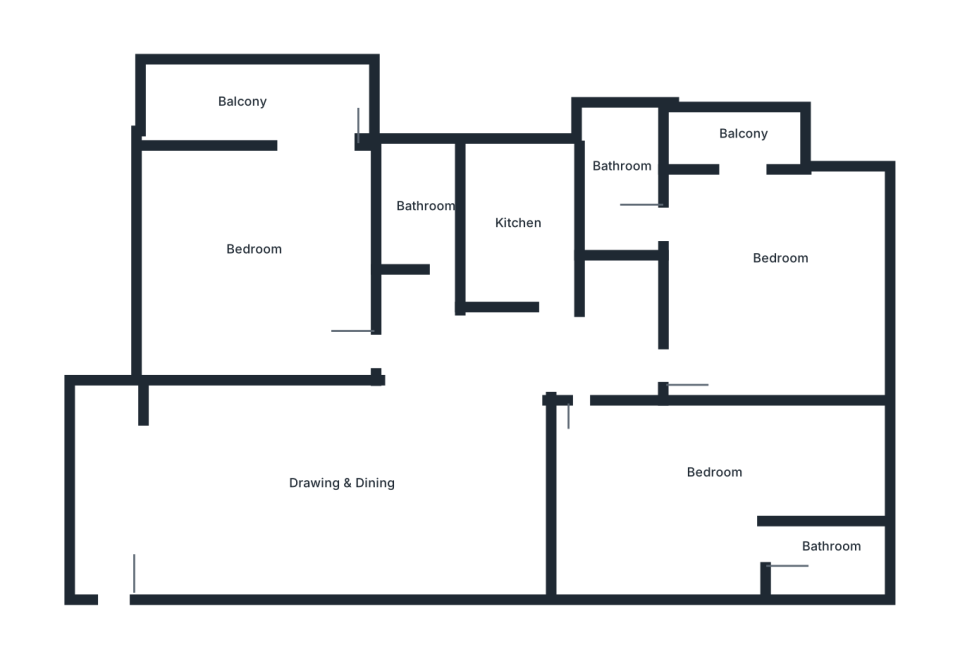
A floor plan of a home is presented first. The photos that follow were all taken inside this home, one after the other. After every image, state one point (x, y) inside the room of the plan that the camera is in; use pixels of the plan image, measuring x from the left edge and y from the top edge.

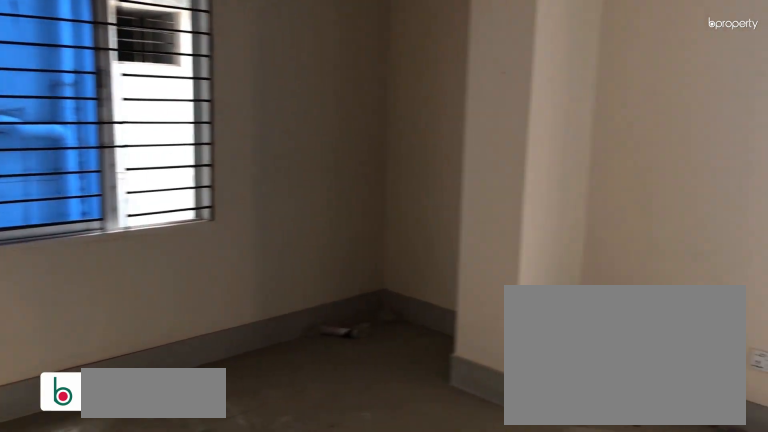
(259, 257)
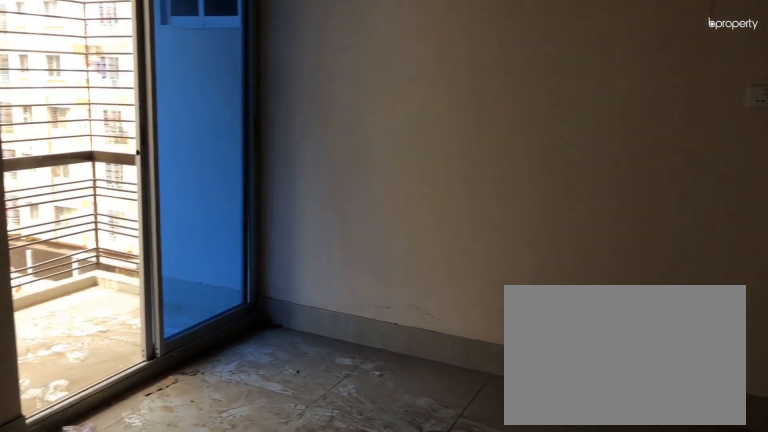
(259, 257)
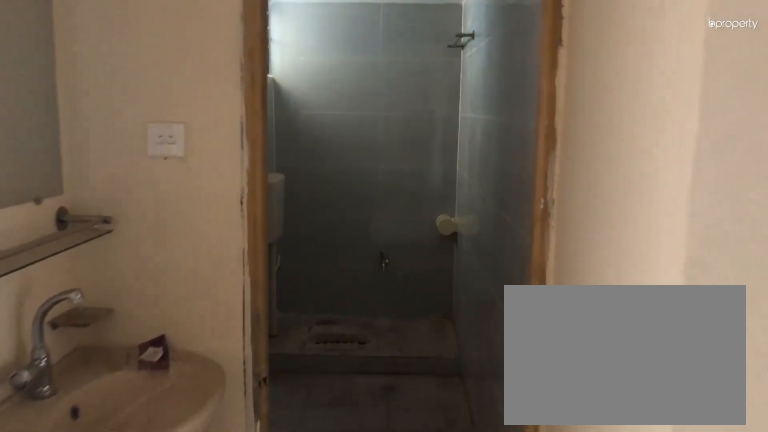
(428, 263)
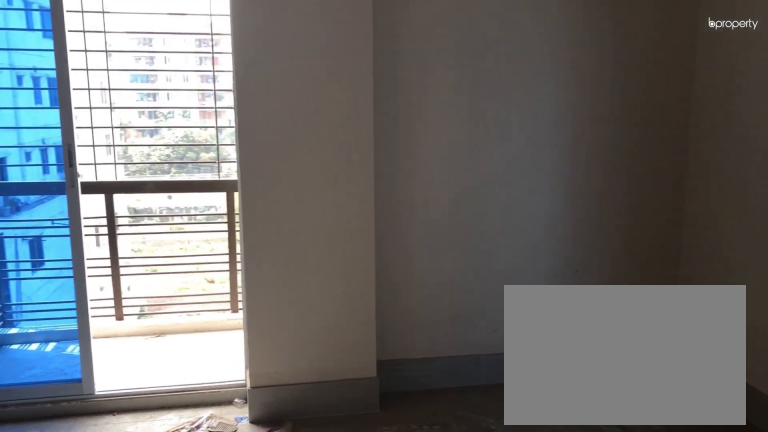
(779, 278)
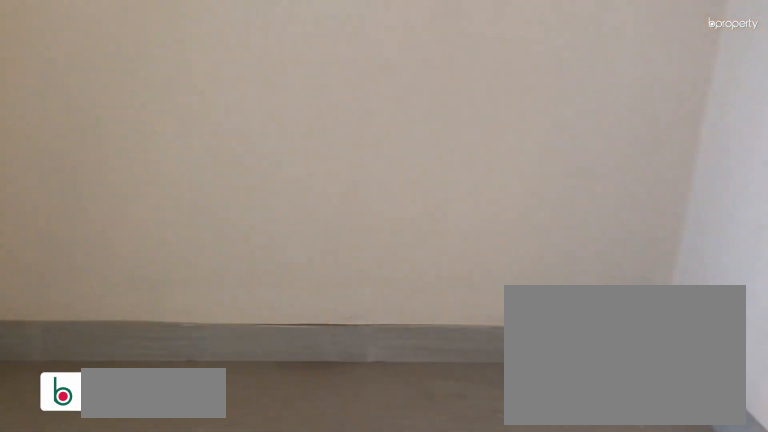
(673, 494)
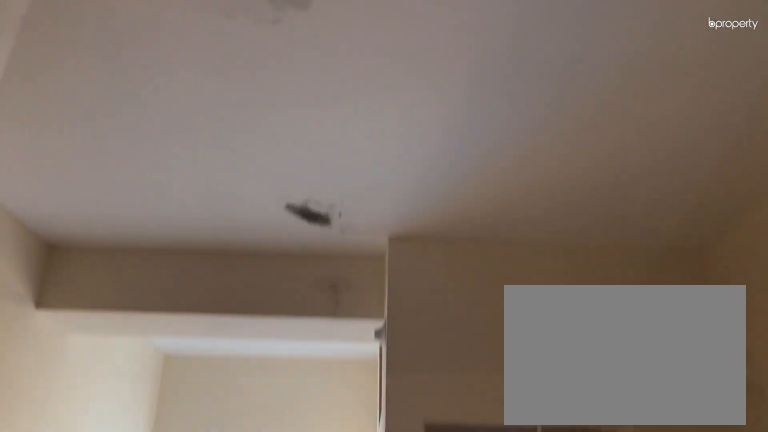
(673, 494)
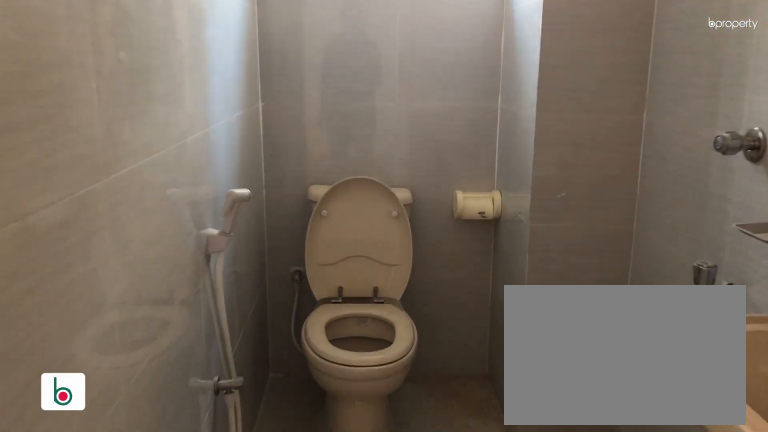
(836, 564)
